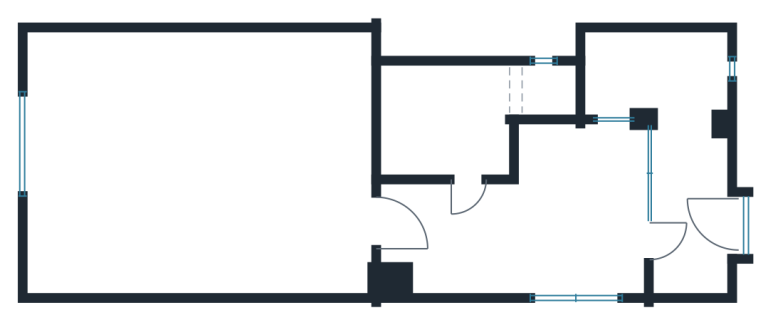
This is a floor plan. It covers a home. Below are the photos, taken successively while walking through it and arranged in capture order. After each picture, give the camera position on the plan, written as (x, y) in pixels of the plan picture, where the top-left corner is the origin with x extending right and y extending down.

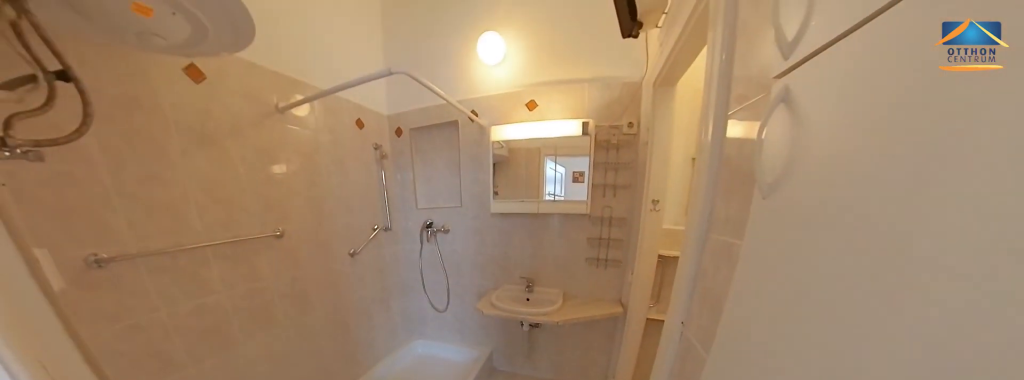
(472, 168)
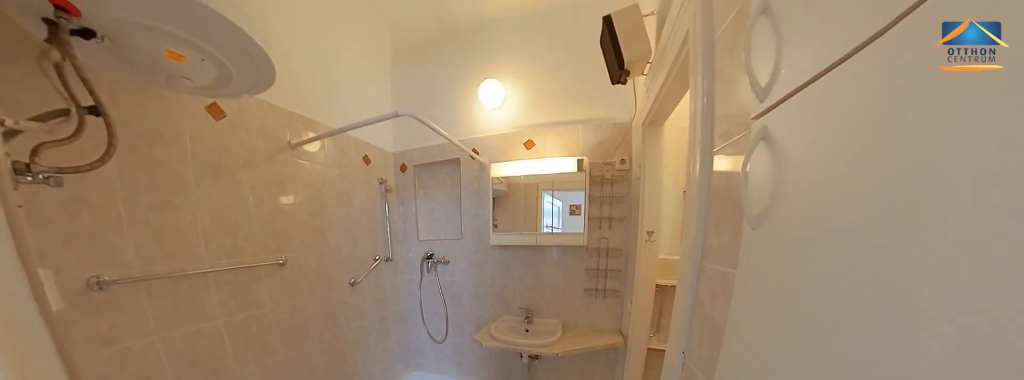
(472, 144)
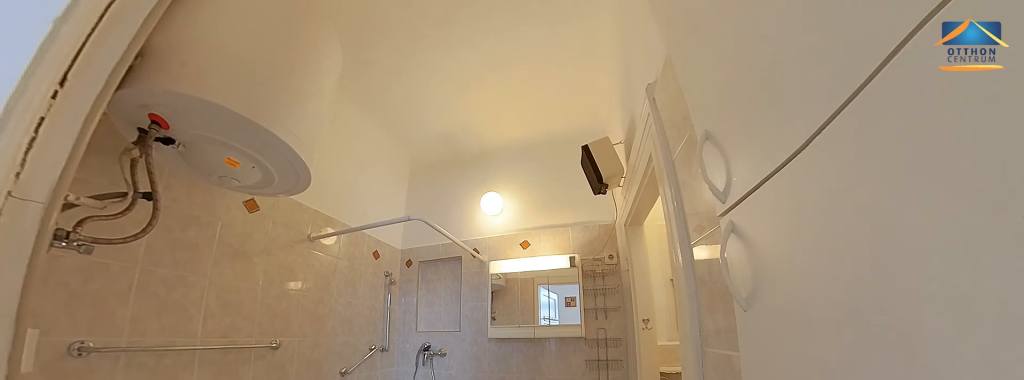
(472, 123)
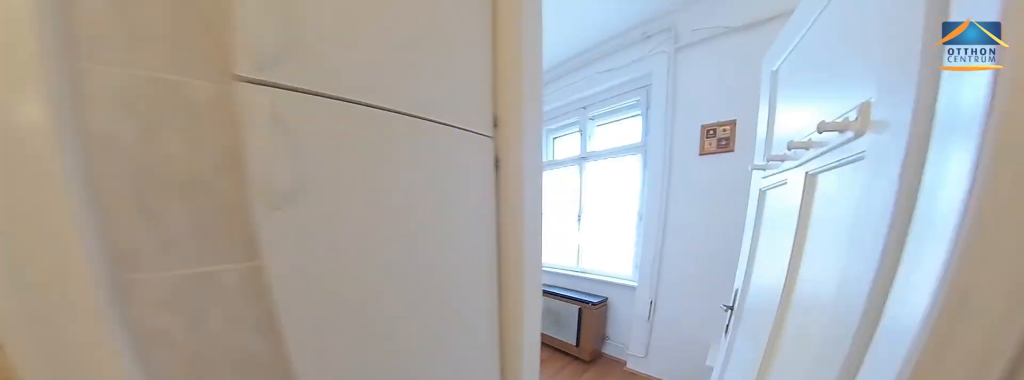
(472, 143)
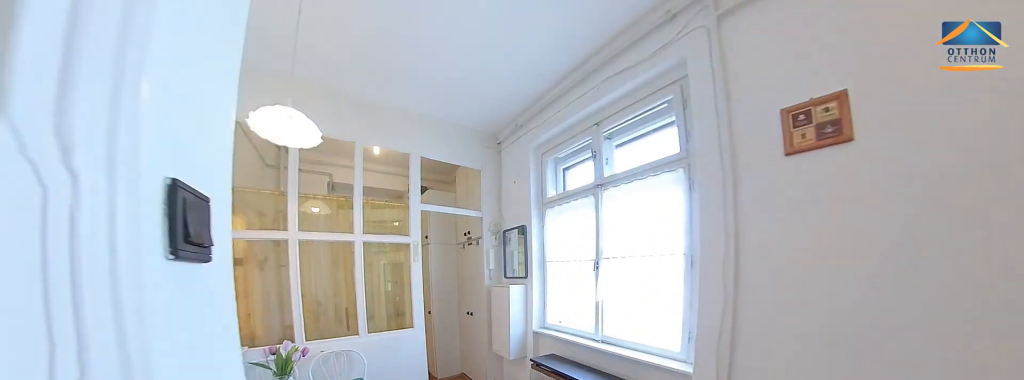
(472, 201)
